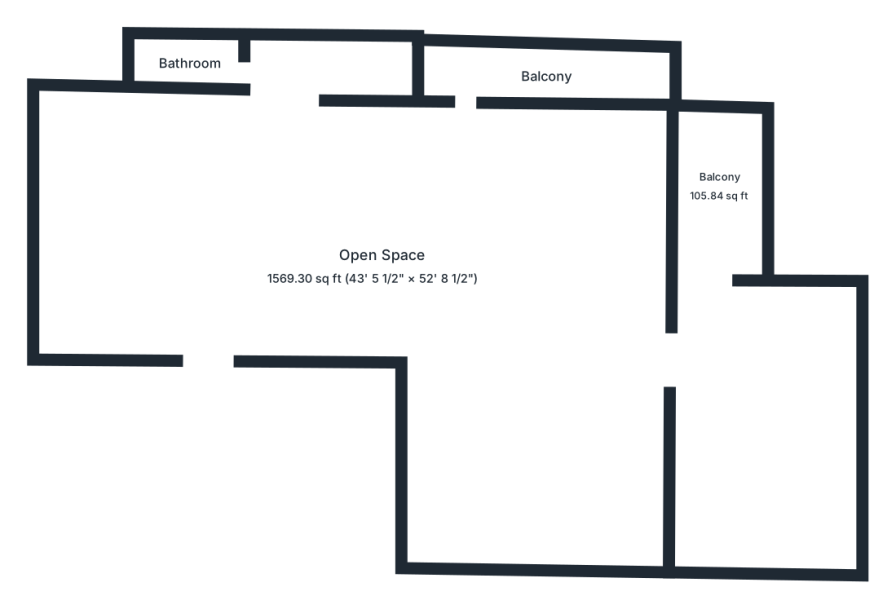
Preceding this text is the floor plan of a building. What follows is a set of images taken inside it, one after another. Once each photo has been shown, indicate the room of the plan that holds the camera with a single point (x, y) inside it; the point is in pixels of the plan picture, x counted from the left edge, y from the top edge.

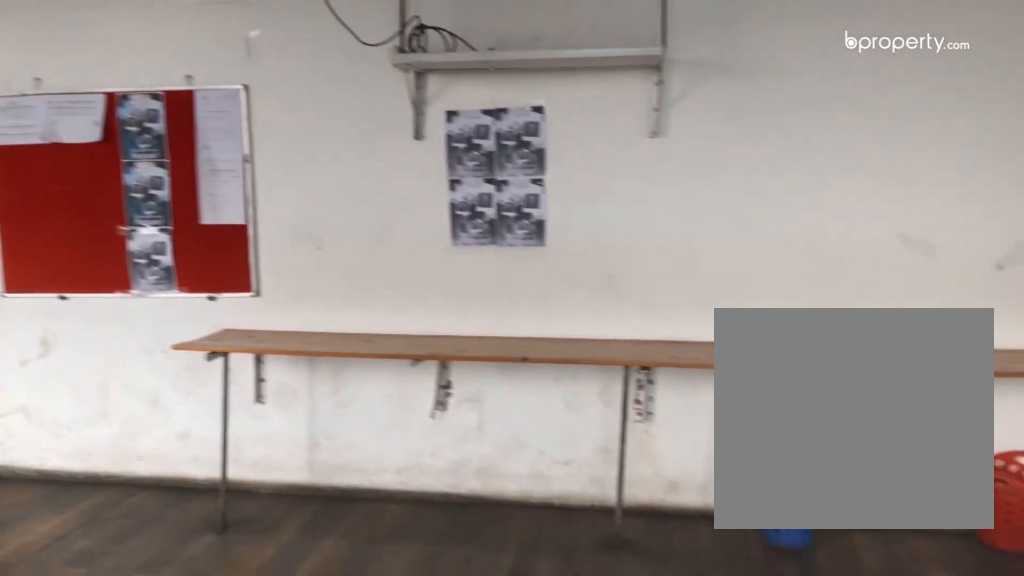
(383, 252)
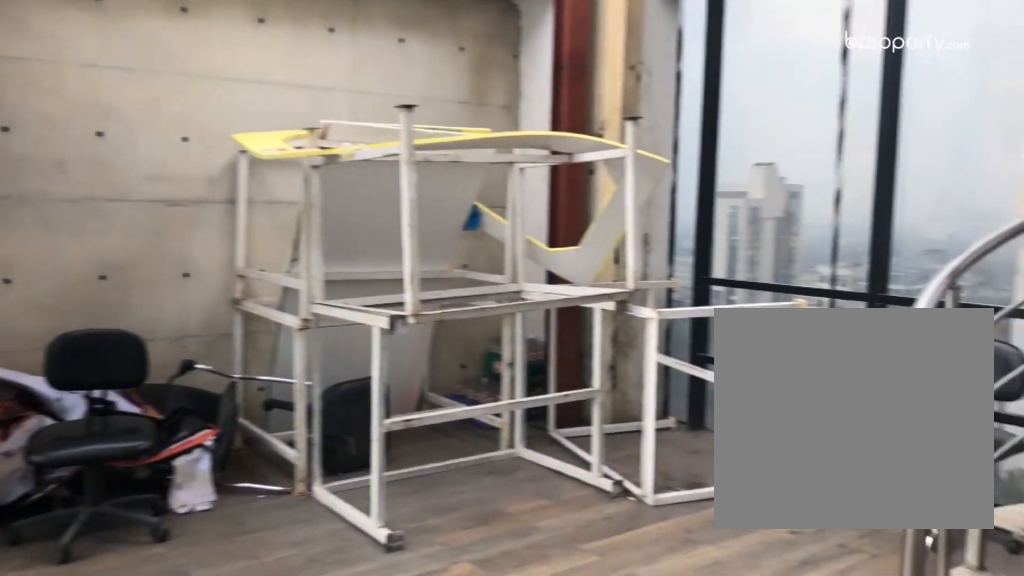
(759, 439)
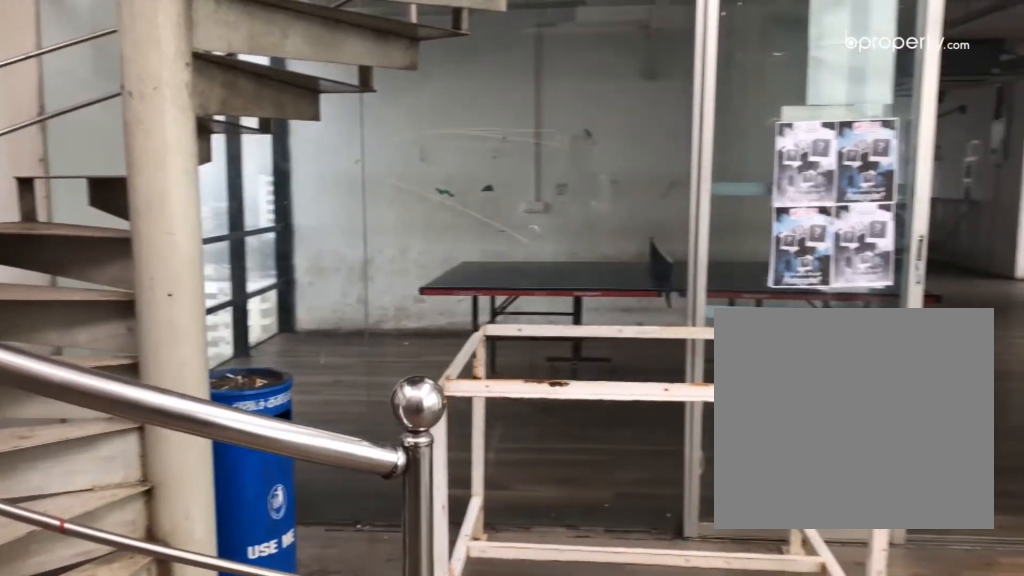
(759, 439)
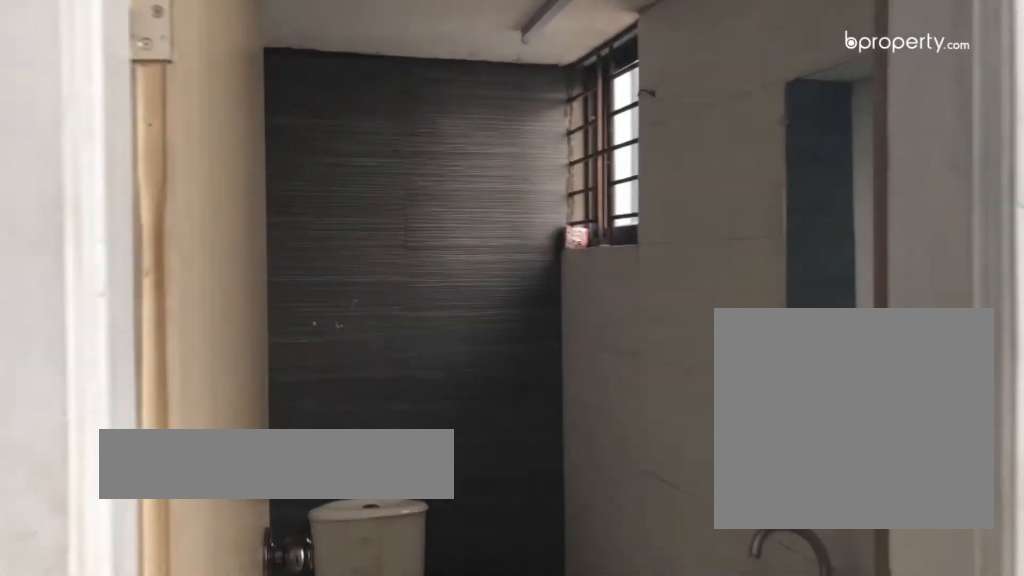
(193, 66)
